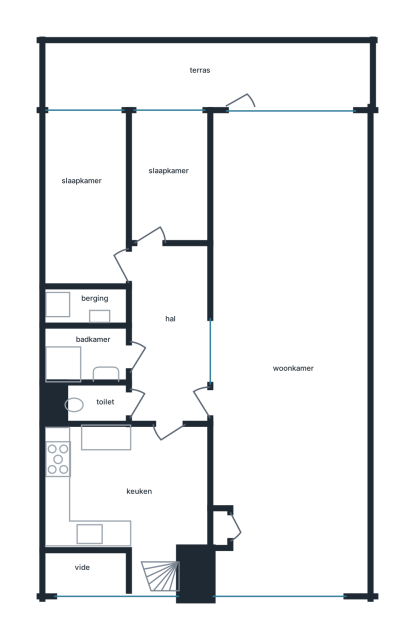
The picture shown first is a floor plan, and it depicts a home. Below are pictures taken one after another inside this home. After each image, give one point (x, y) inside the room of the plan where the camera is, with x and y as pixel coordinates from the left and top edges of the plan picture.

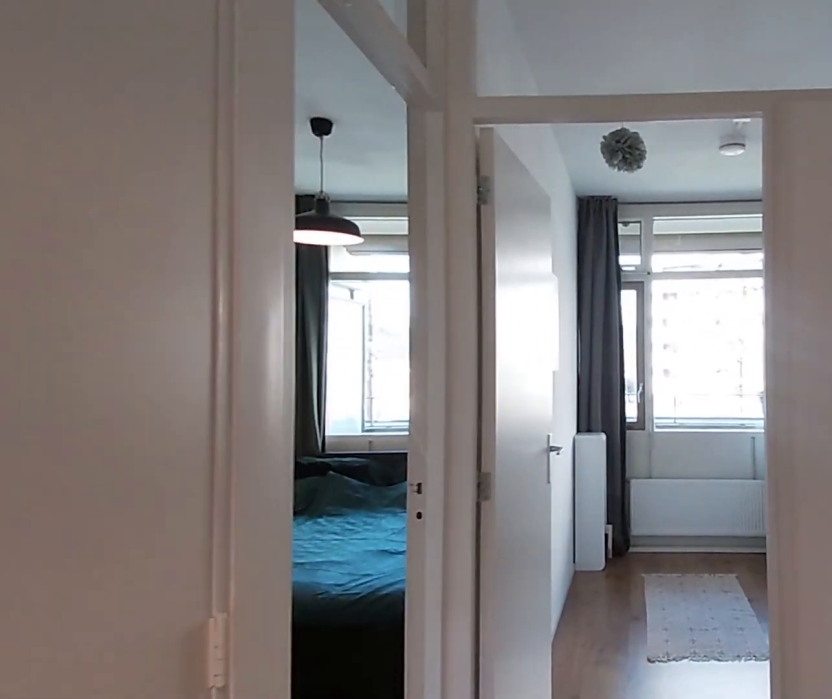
(169, 335)
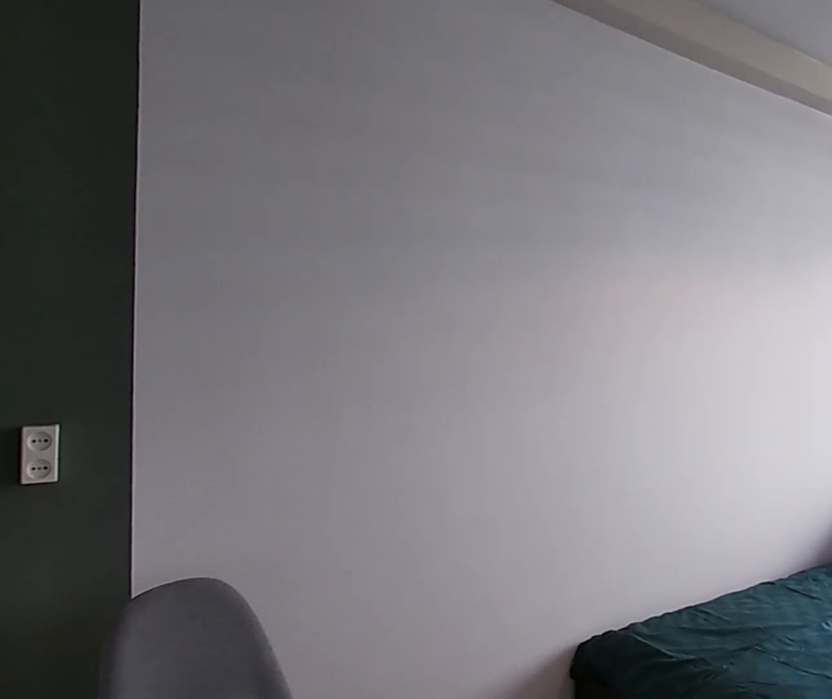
(87, 200)
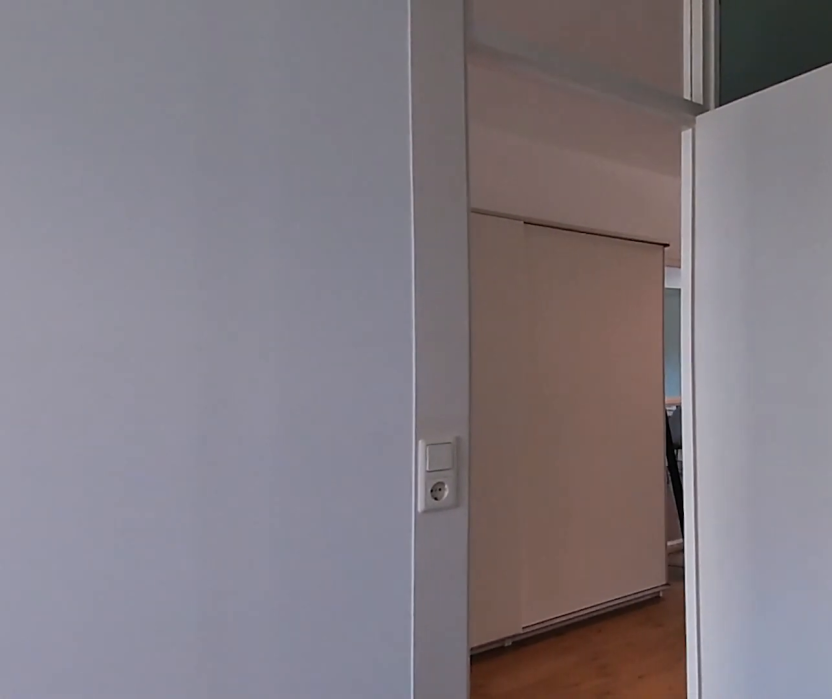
(87, 200)
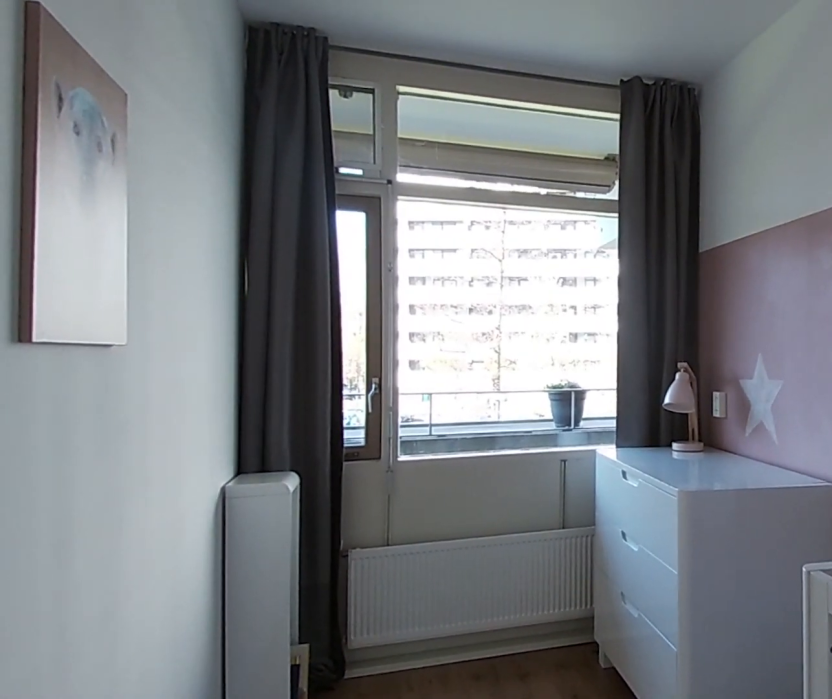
(168, 179)
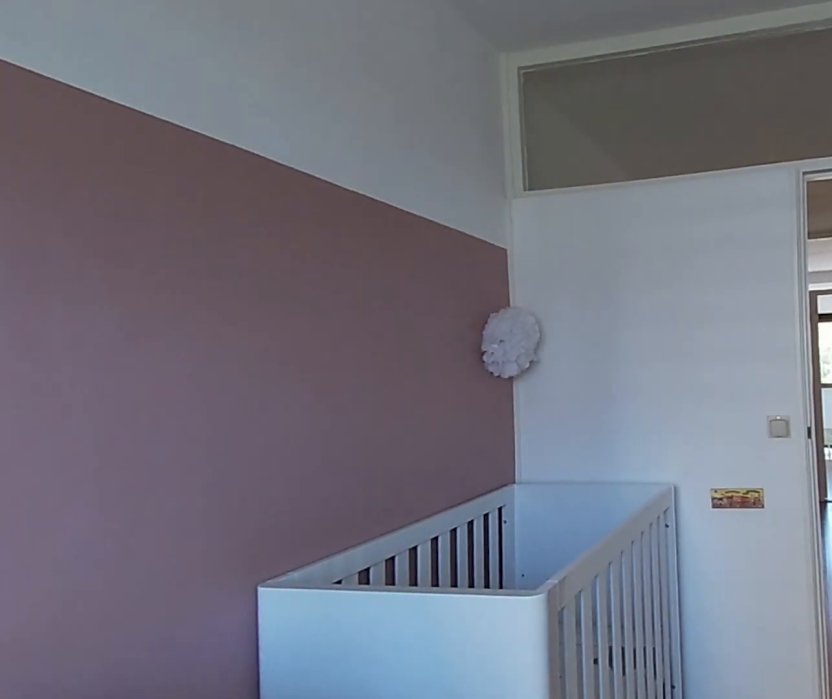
(168, 179)
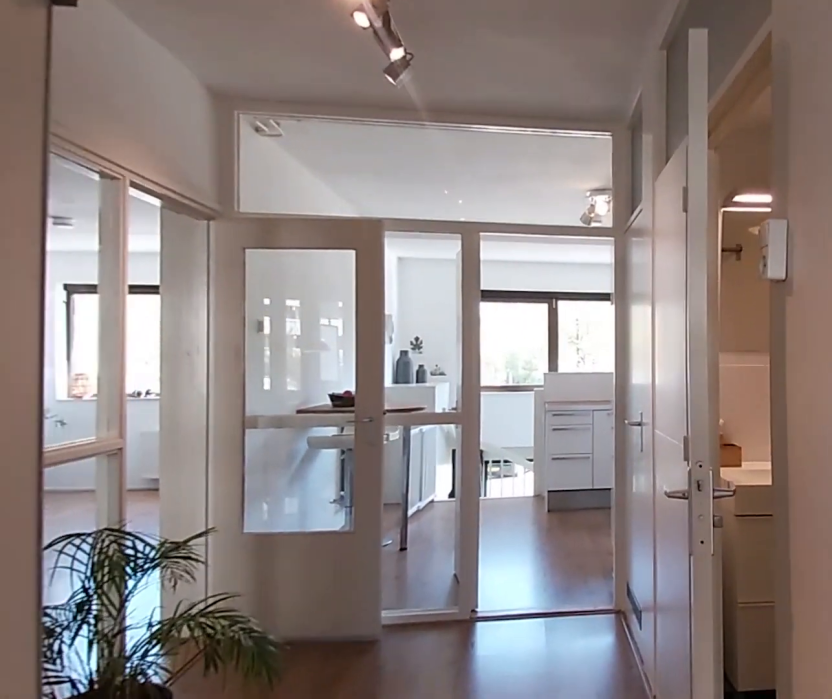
(169, 333)
